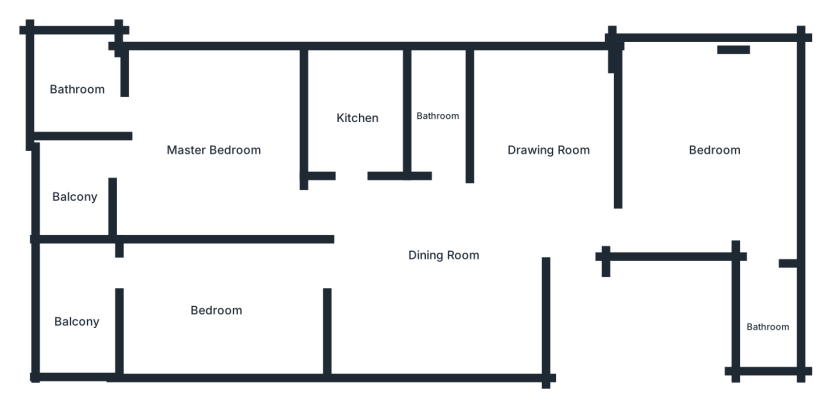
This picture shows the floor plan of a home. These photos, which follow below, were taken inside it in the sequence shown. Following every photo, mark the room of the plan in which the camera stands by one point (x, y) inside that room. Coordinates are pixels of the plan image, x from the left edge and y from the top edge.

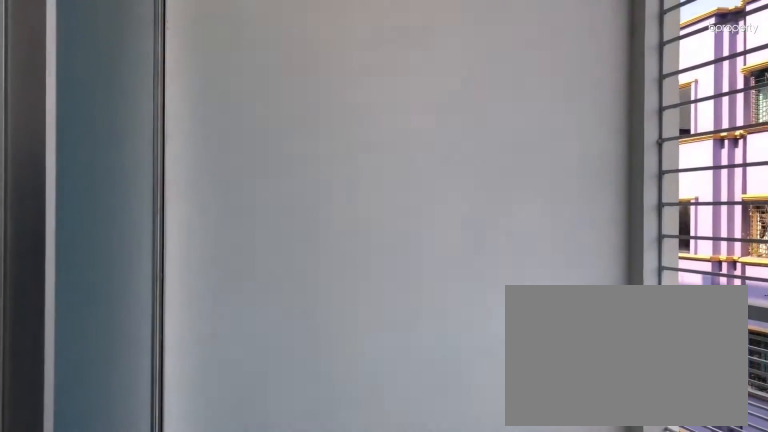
(83, 313)
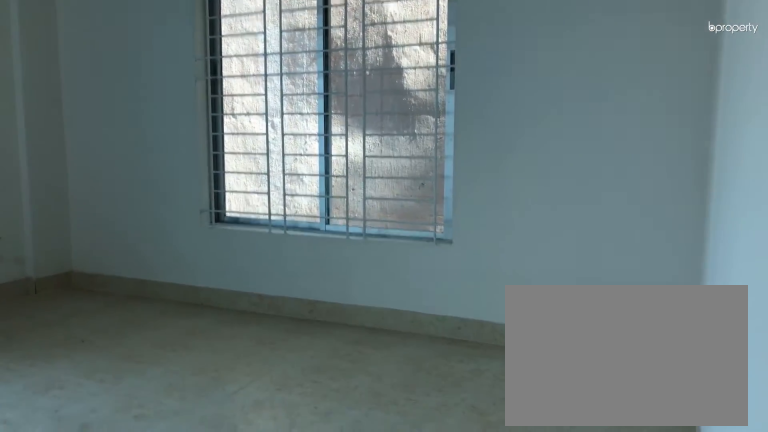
(206, 153)
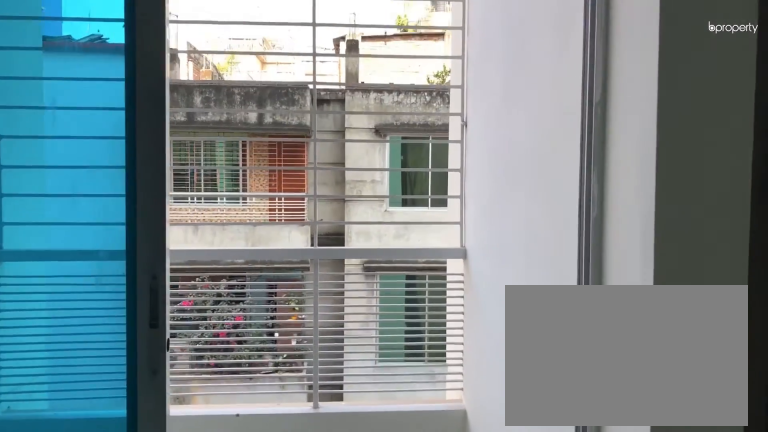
(78, 197)
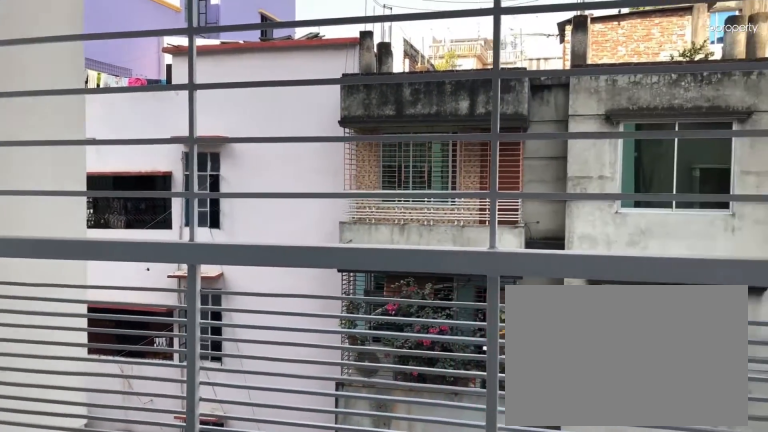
(78, 197)
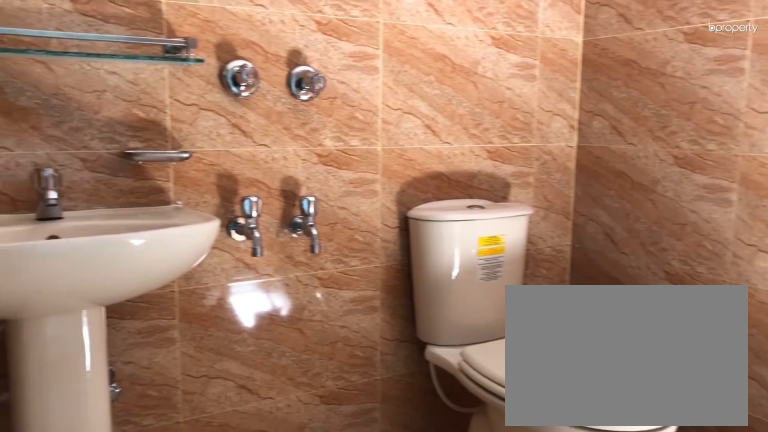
(77, 98)
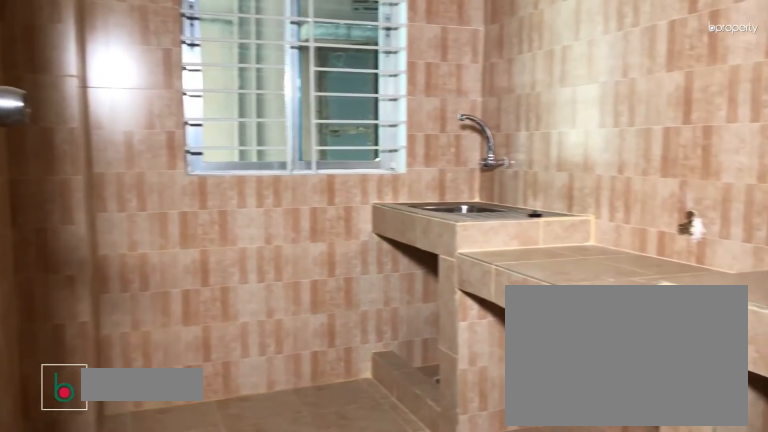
(357, 119)
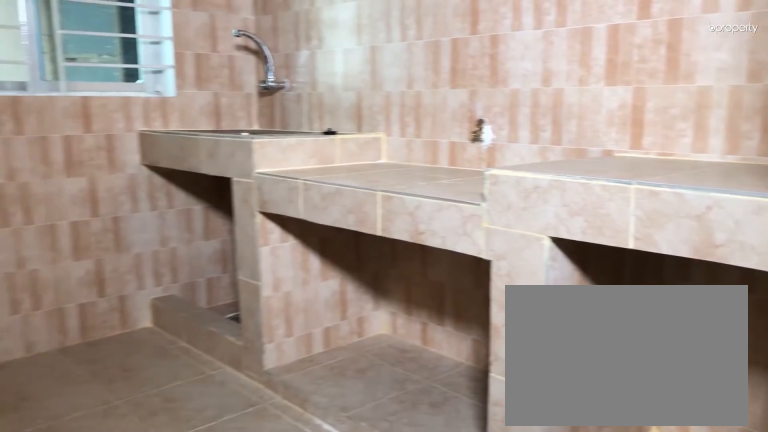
(357, 119)
